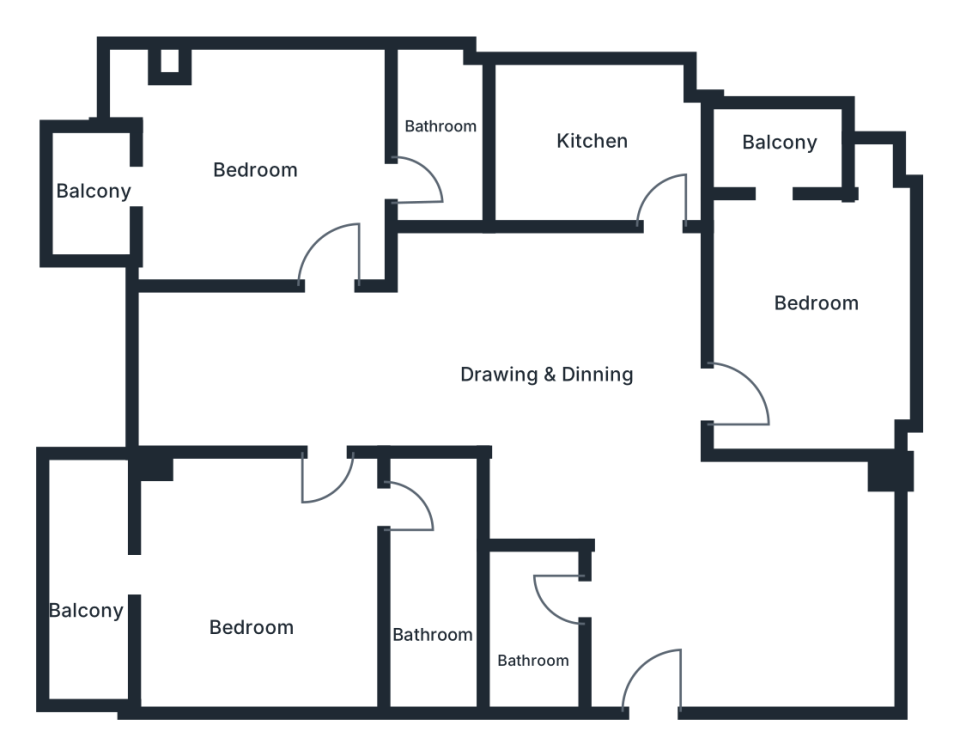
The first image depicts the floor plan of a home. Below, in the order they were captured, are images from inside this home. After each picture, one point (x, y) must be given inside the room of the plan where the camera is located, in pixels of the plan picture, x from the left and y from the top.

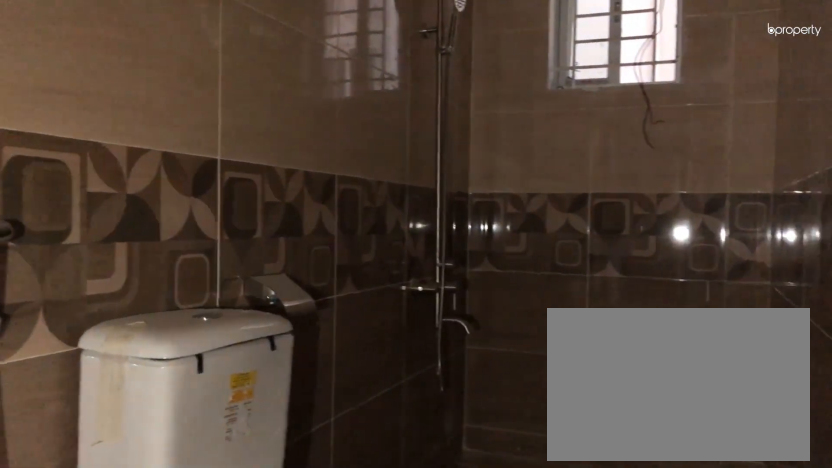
(427, 596)
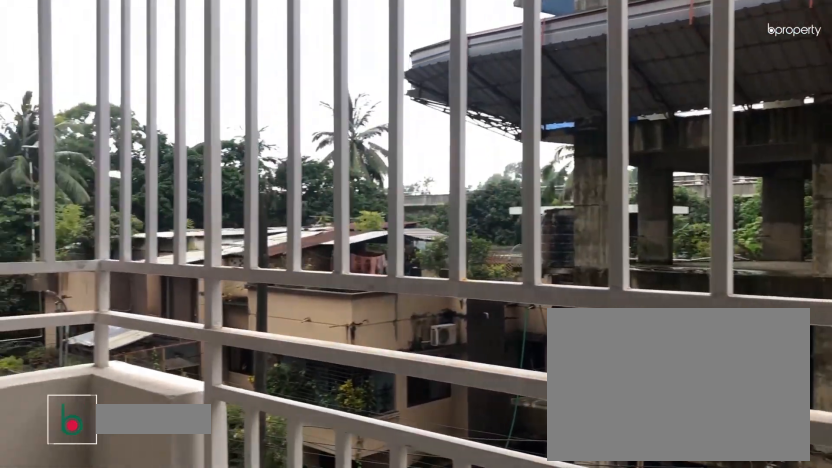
(80, 570)
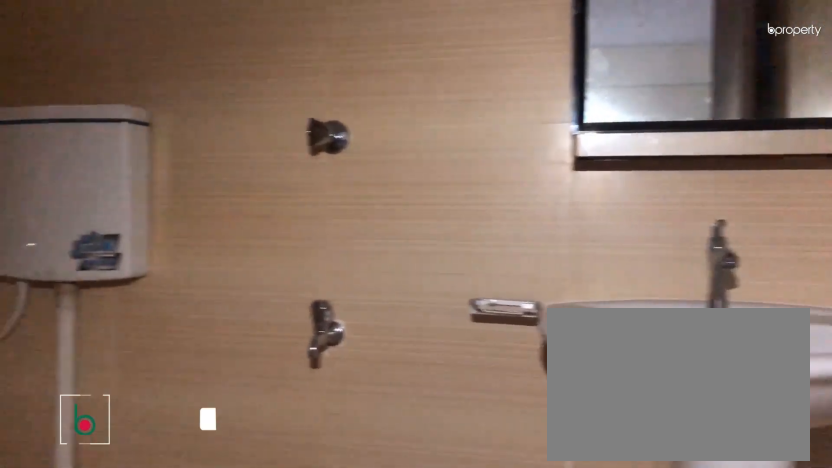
(538, 630)
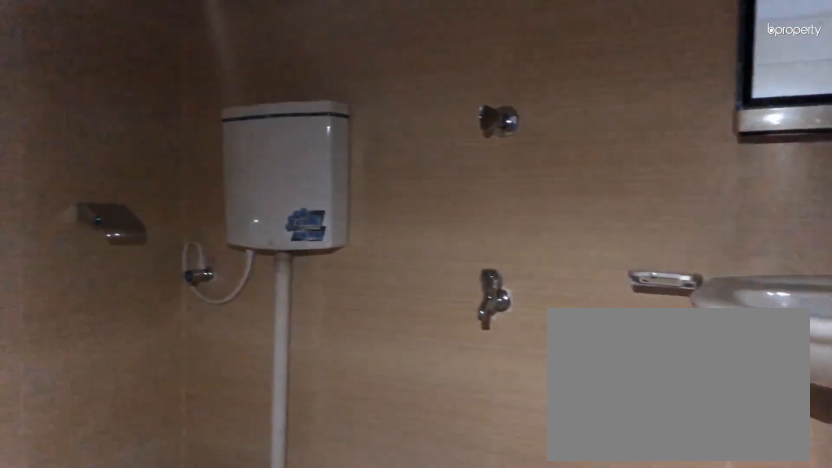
(538, 630)
